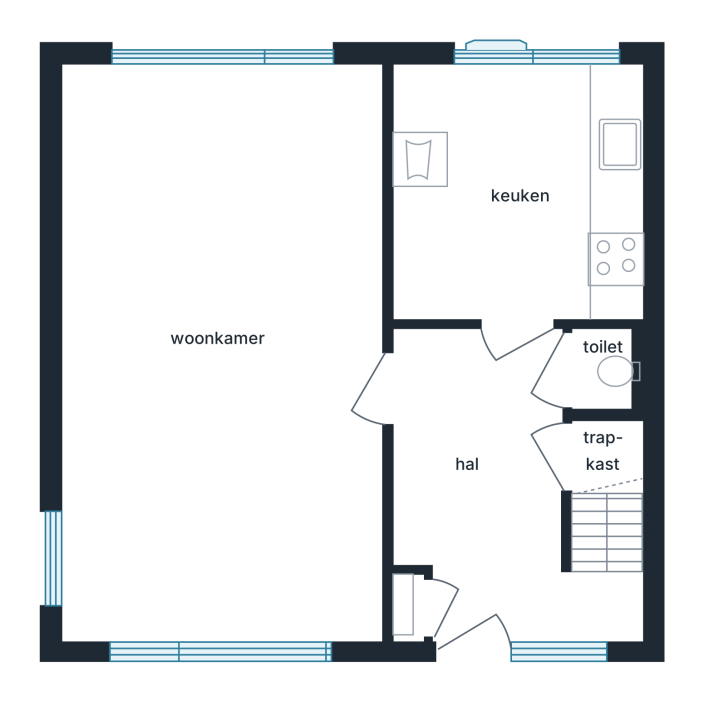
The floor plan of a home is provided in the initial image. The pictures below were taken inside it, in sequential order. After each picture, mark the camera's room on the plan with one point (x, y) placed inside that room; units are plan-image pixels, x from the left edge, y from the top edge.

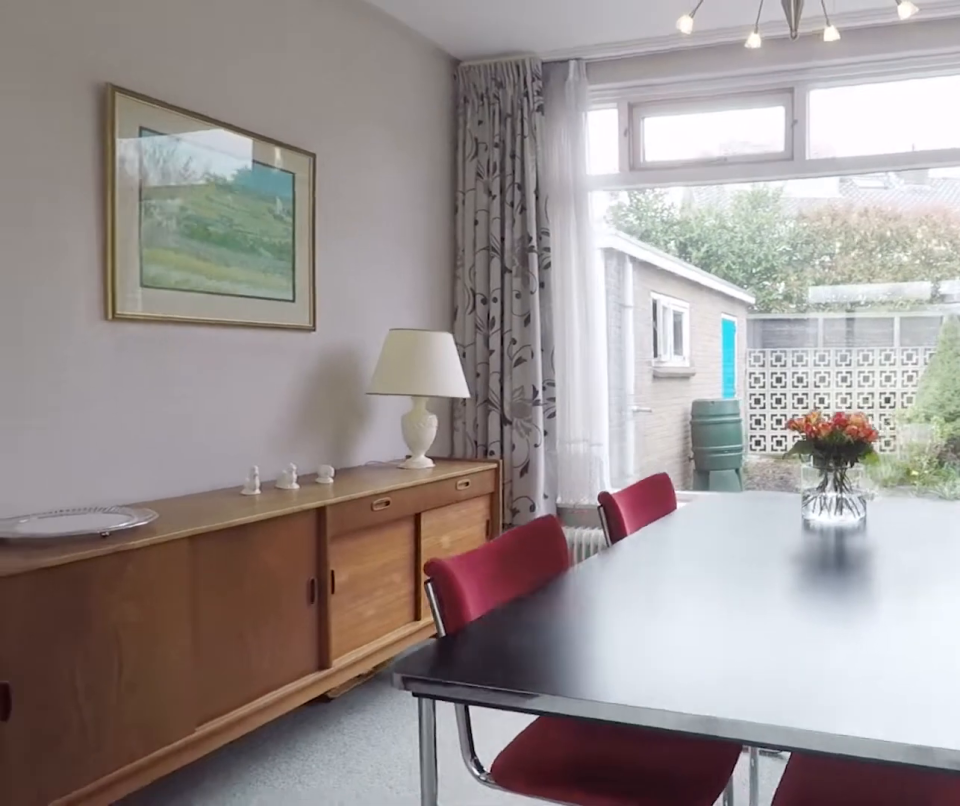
(152, 302)
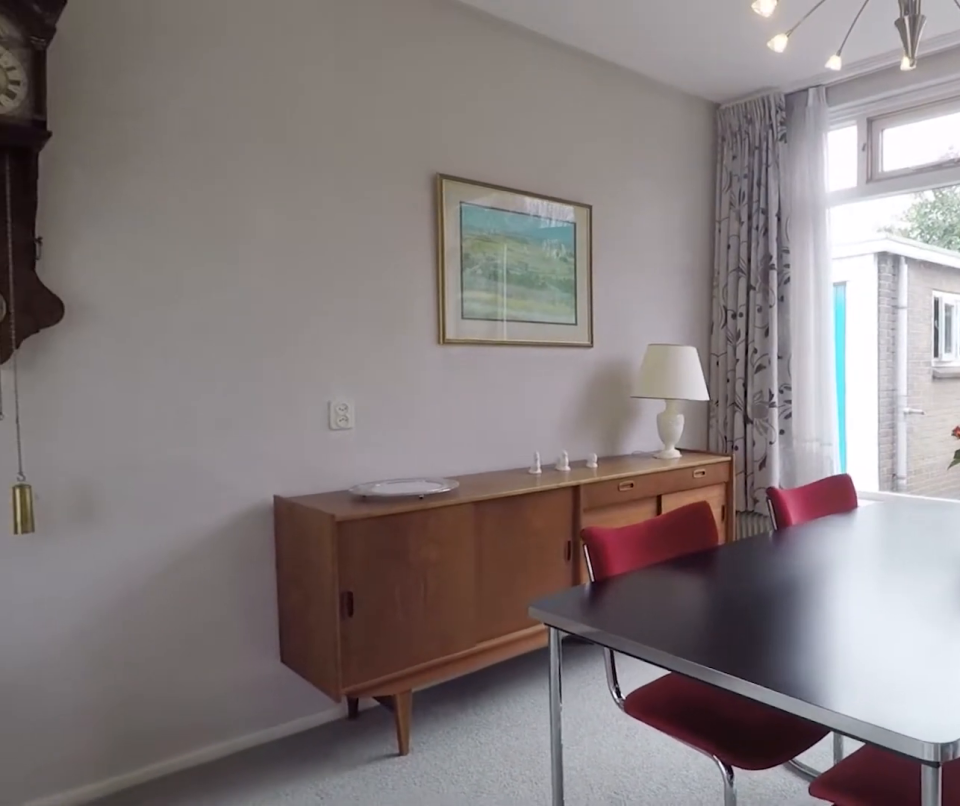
(152, 302)
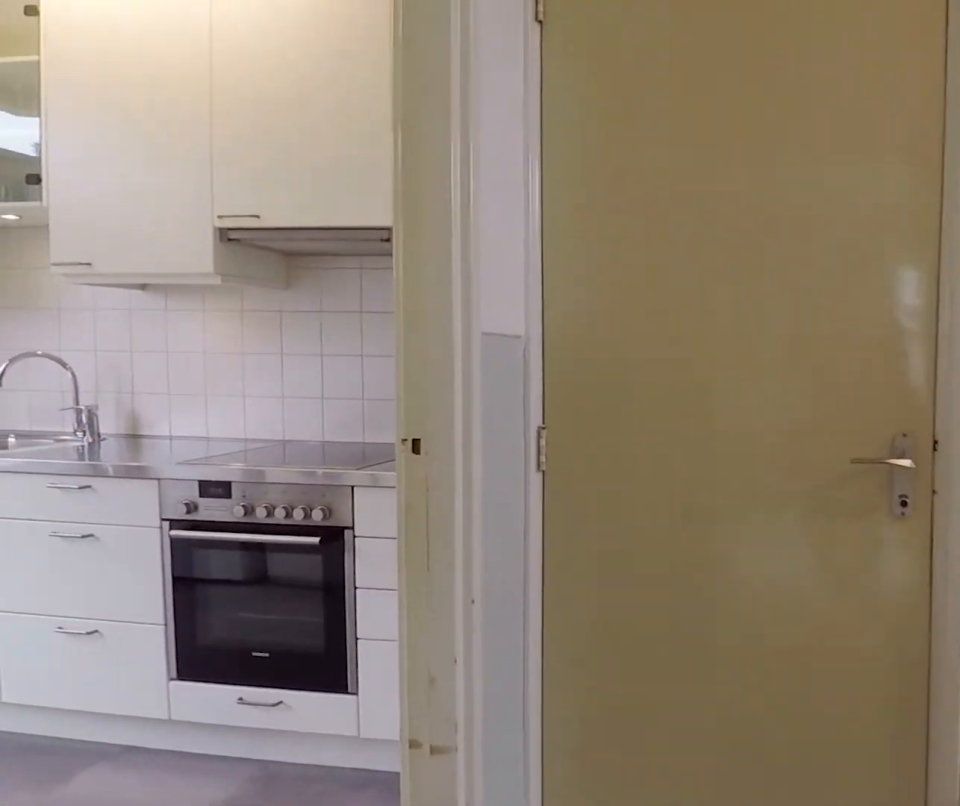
(494, 492)
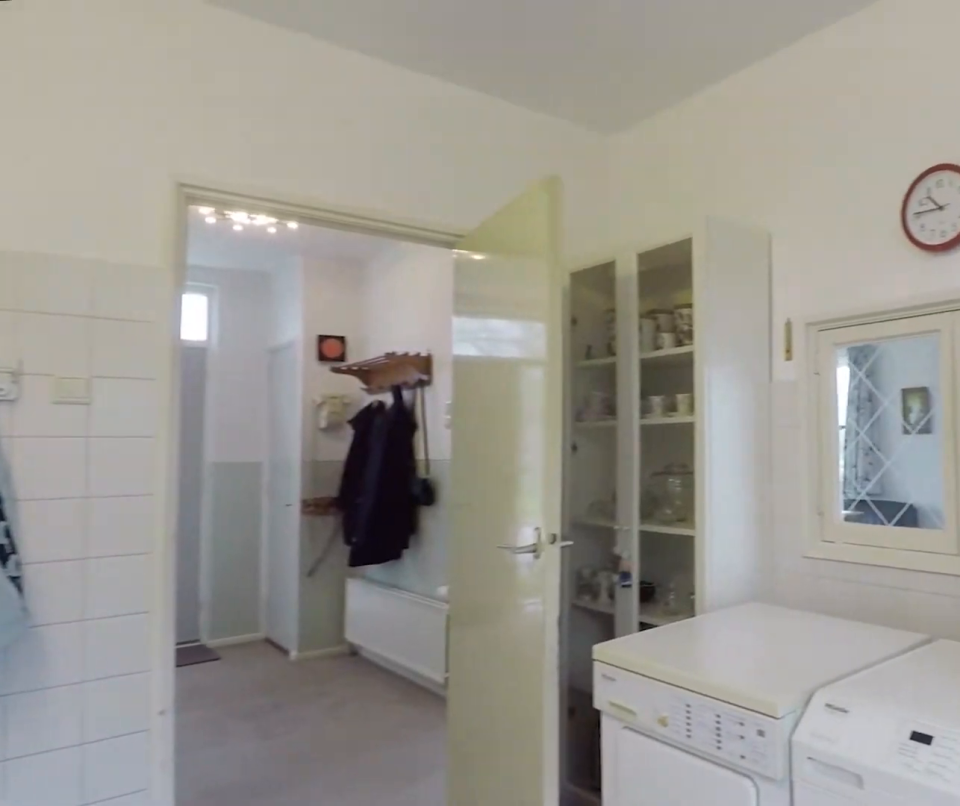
(520, 189)
